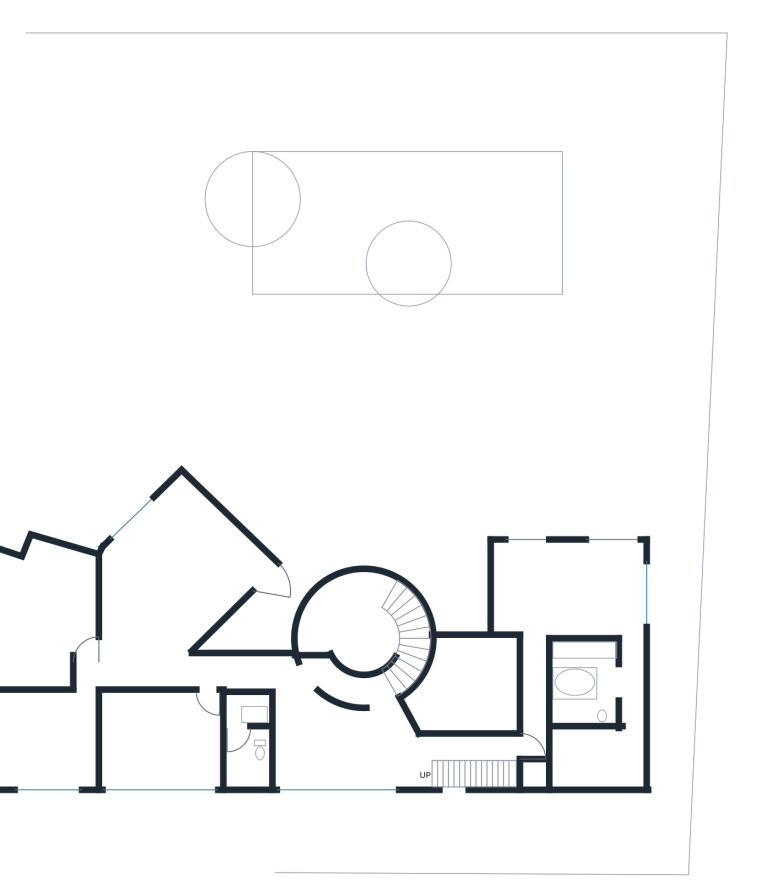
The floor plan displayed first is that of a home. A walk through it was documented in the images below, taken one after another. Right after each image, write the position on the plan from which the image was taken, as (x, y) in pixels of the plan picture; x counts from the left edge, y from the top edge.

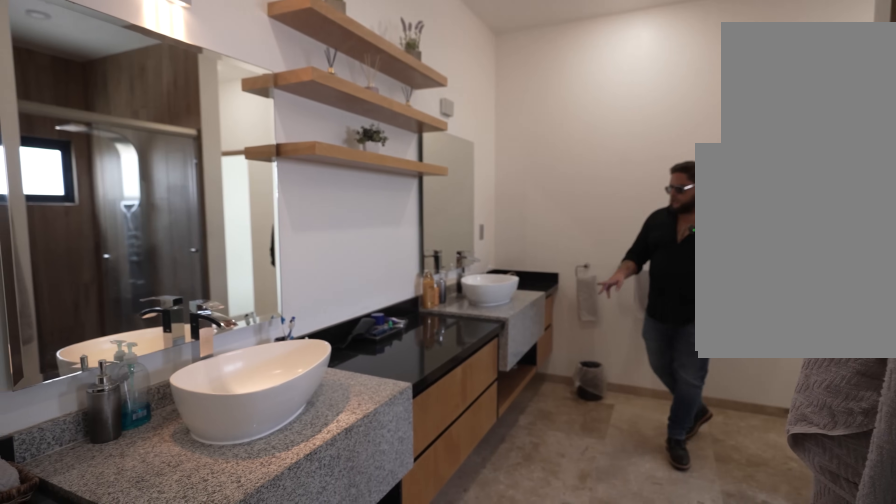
(614, 685)
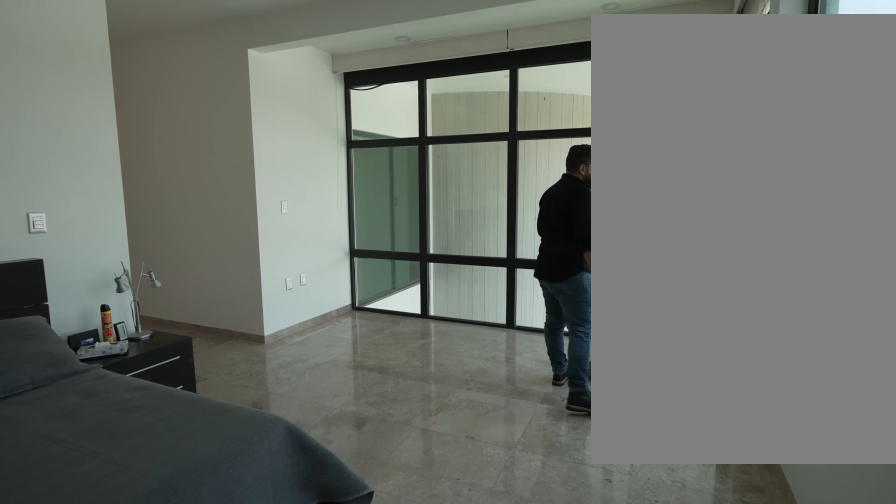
(600, 559)
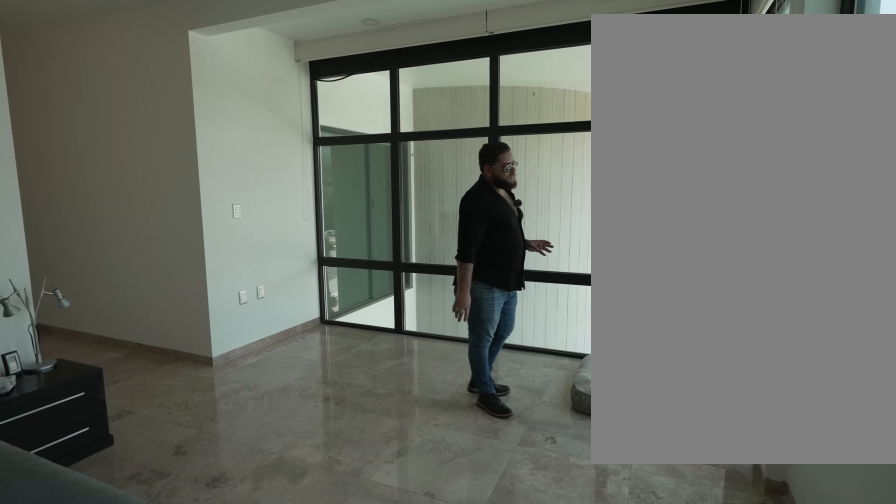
(601, 559)
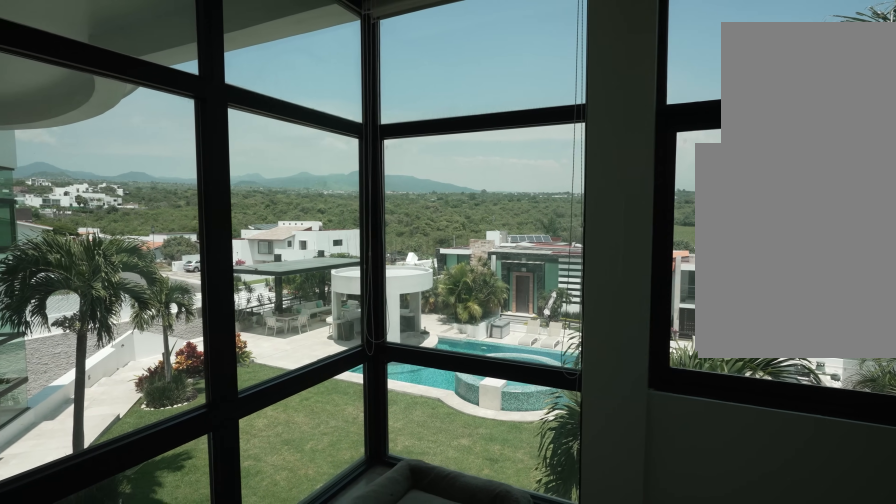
(556, 560)
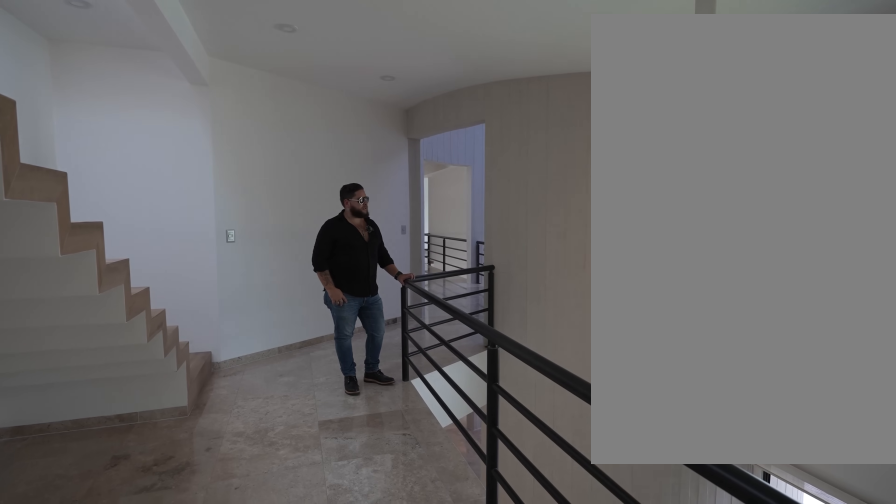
(491, 744)
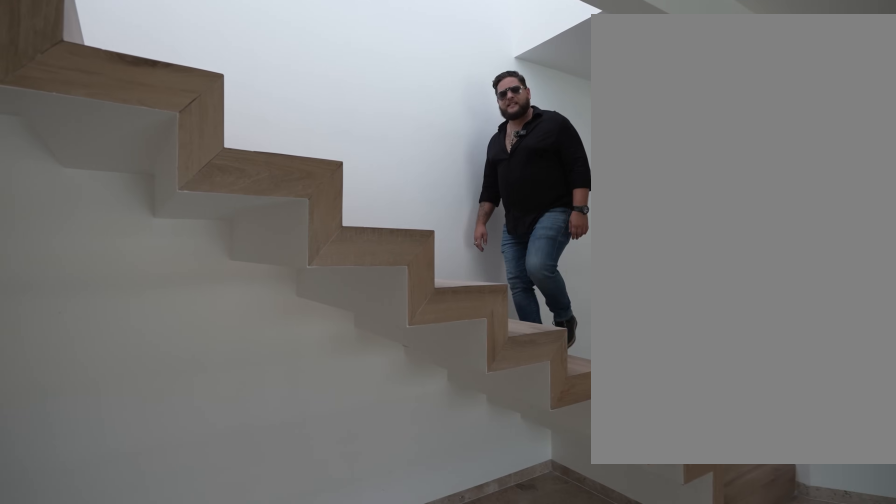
(491, 744)
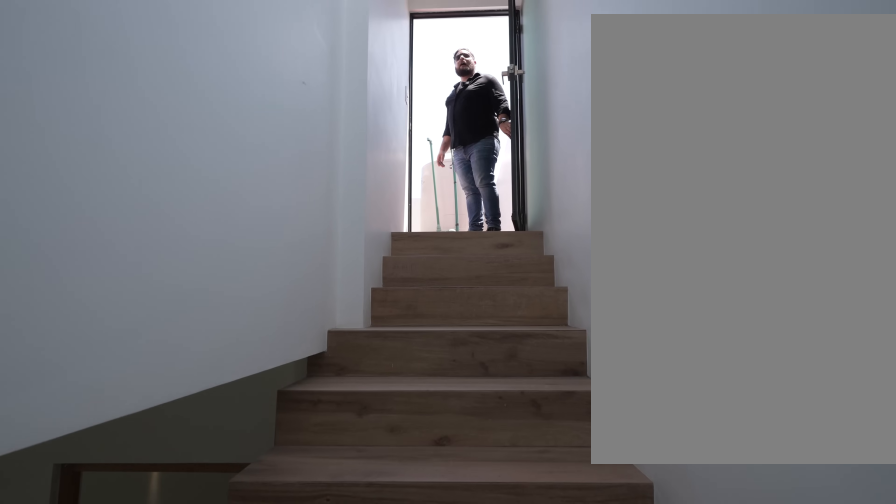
(451, 774)
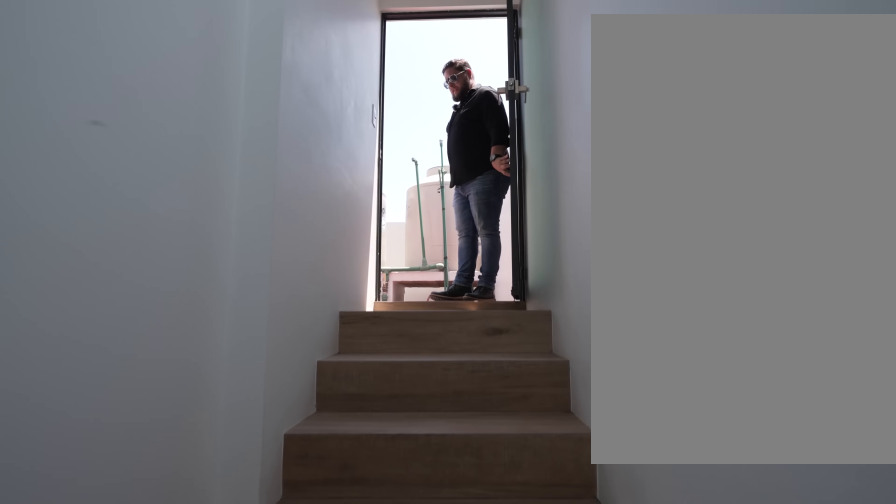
(451, 774)
